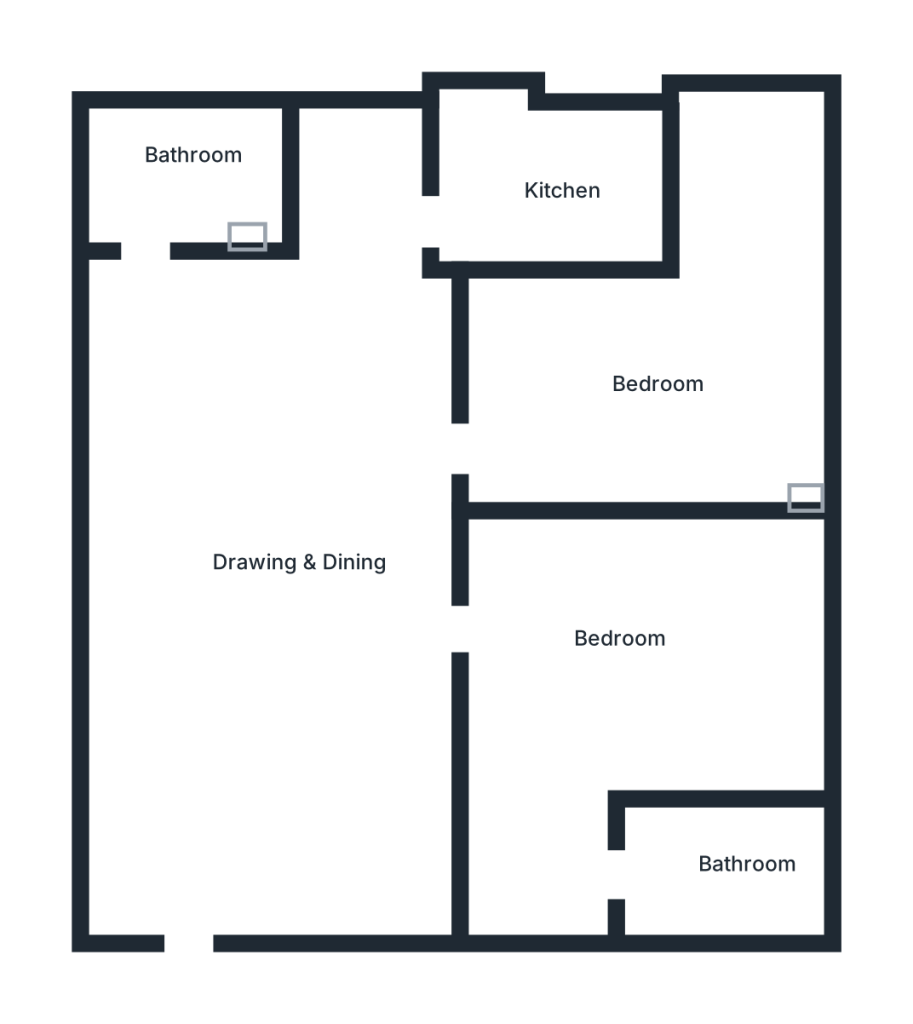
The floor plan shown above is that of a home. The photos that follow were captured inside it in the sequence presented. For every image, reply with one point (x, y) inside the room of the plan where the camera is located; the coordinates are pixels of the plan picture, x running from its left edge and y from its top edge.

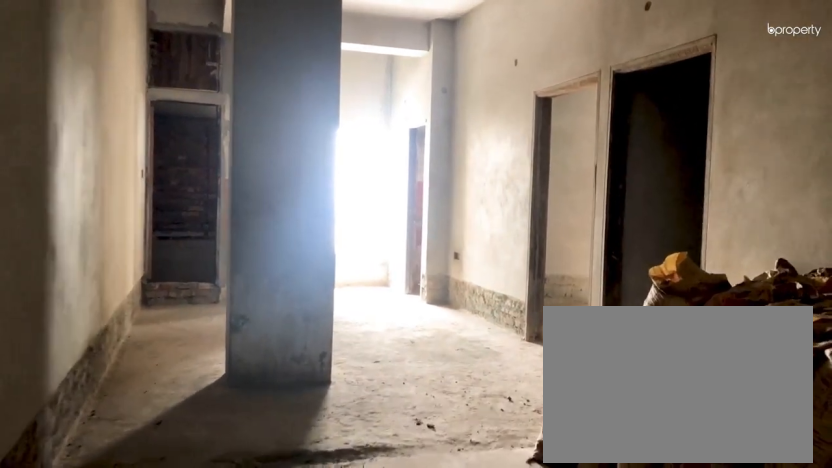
(182, 793)
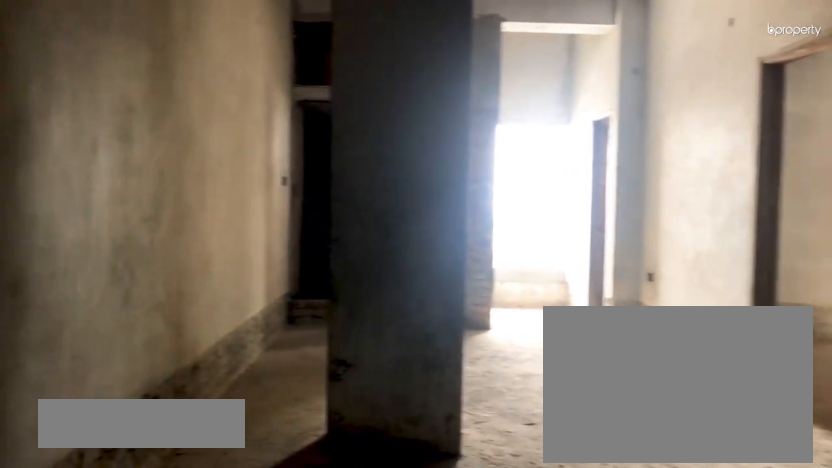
(215, 555)
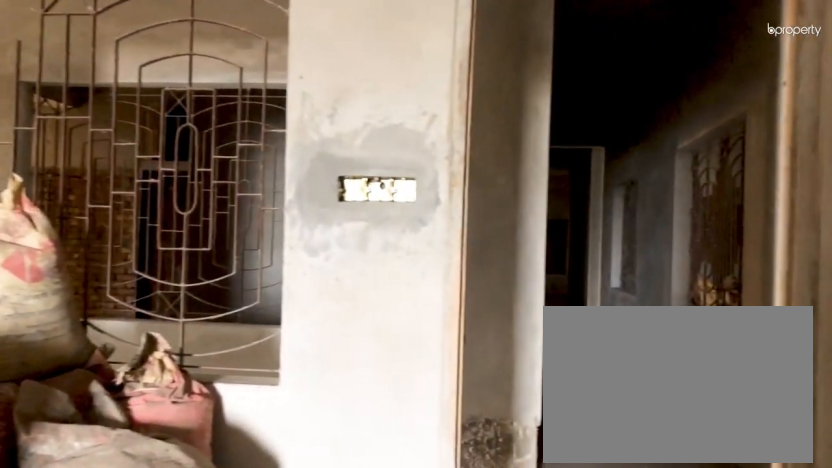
(216, 555)
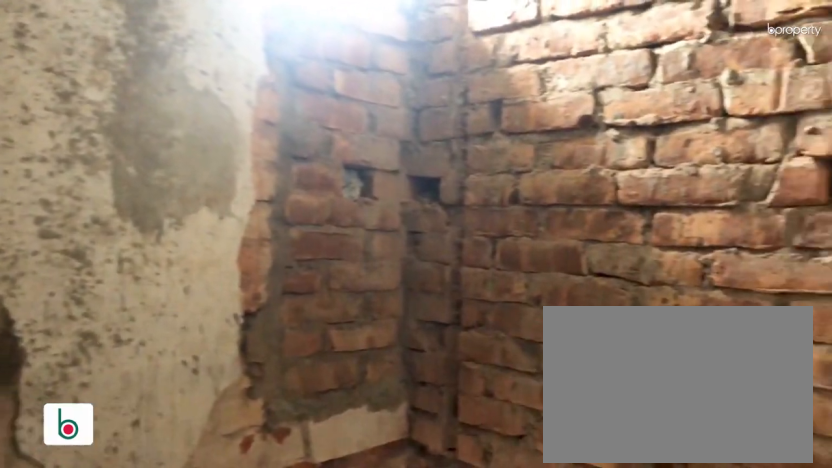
(174, 176)
